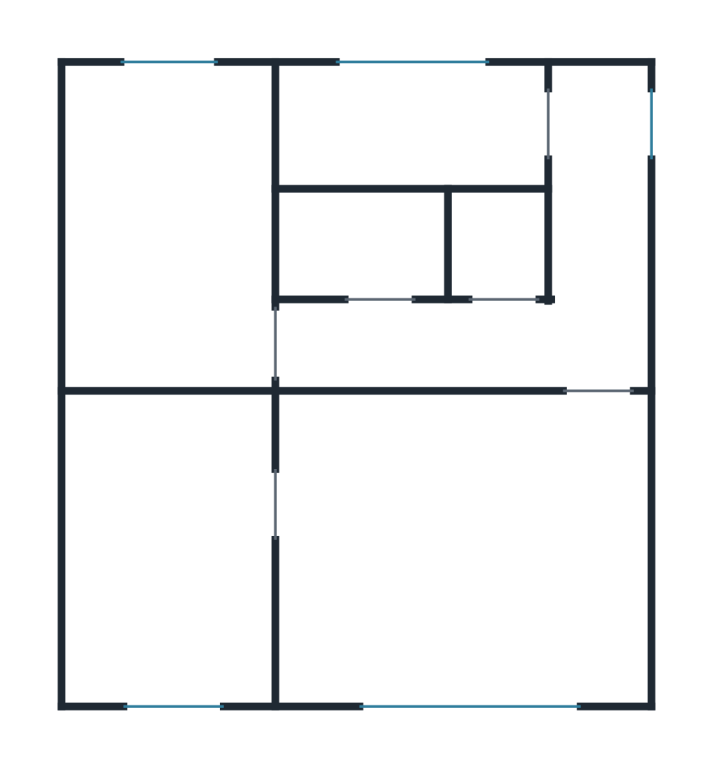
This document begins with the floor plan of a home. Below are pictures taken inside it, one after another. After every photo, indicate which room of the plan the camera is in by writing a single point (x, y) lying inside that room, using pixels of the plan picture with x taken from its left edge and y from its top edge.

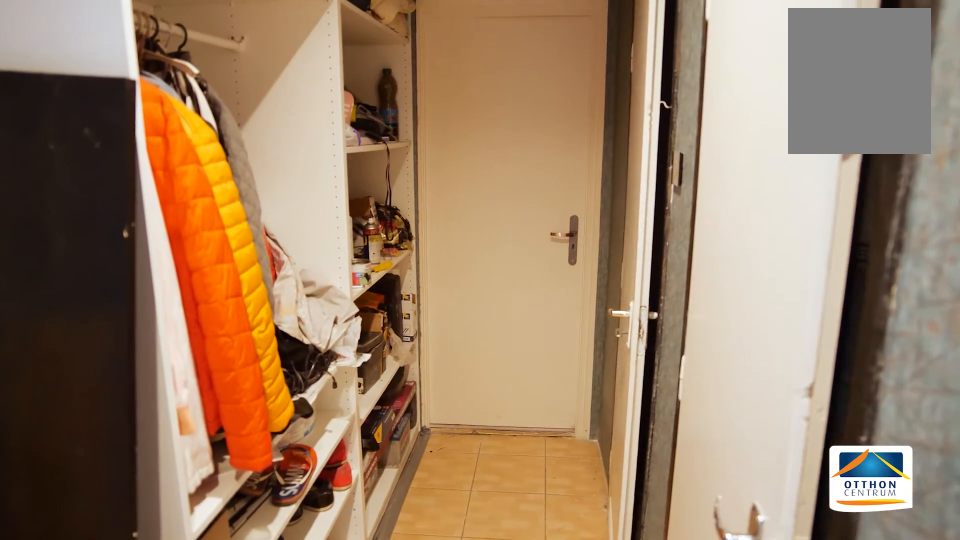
(329, 350)
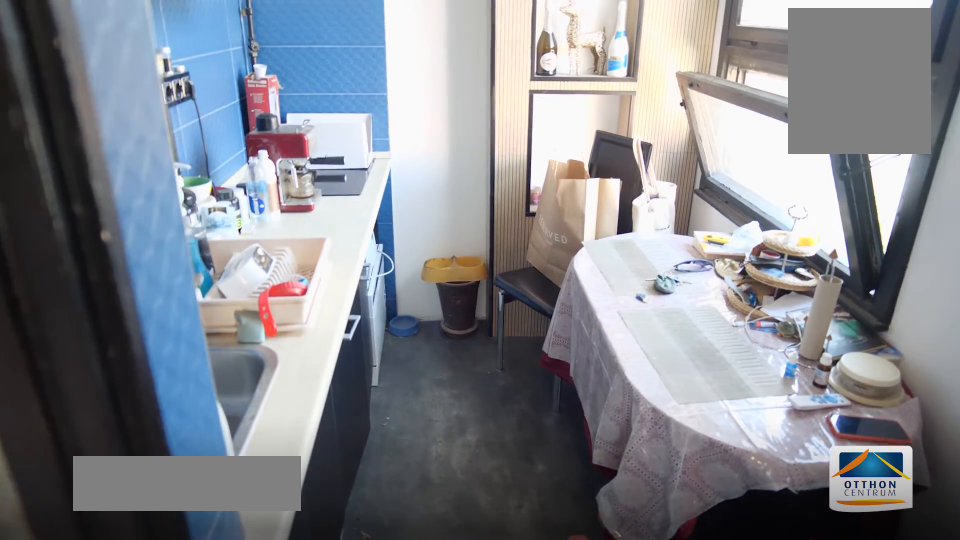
(417, 132)
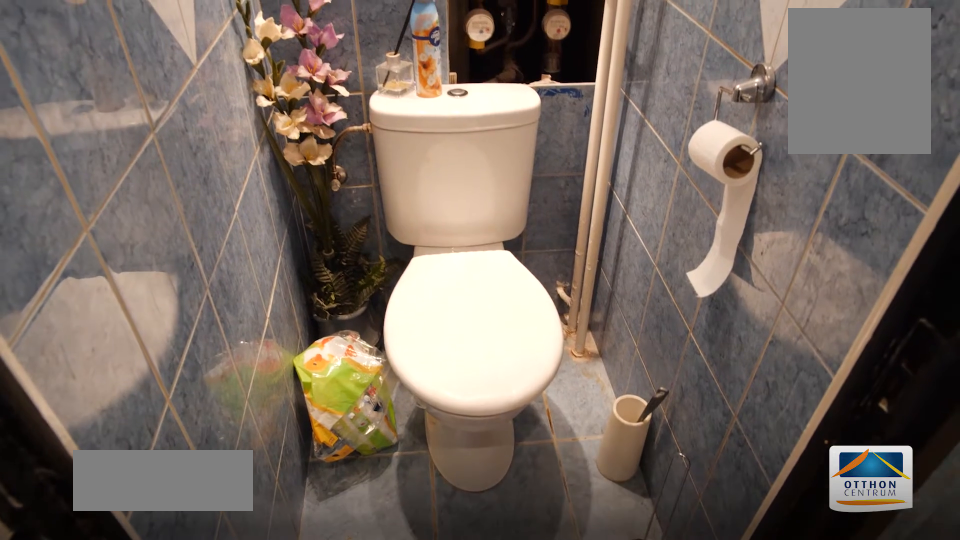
(496, 245)
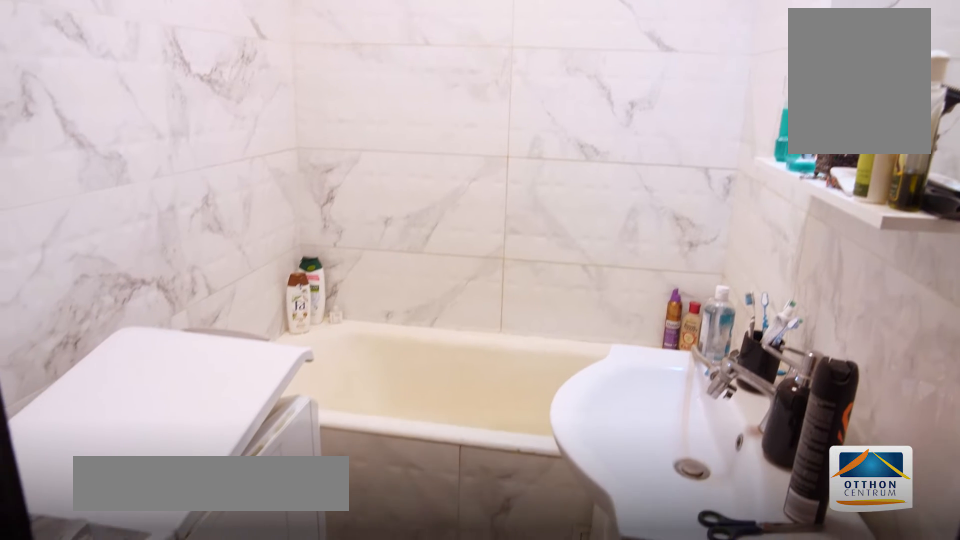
(360, 244)
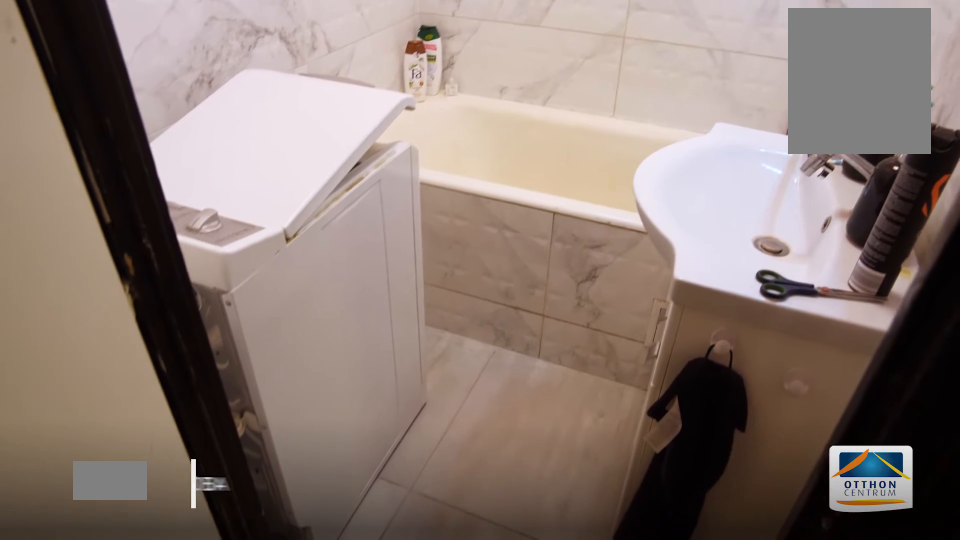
(360, 244)
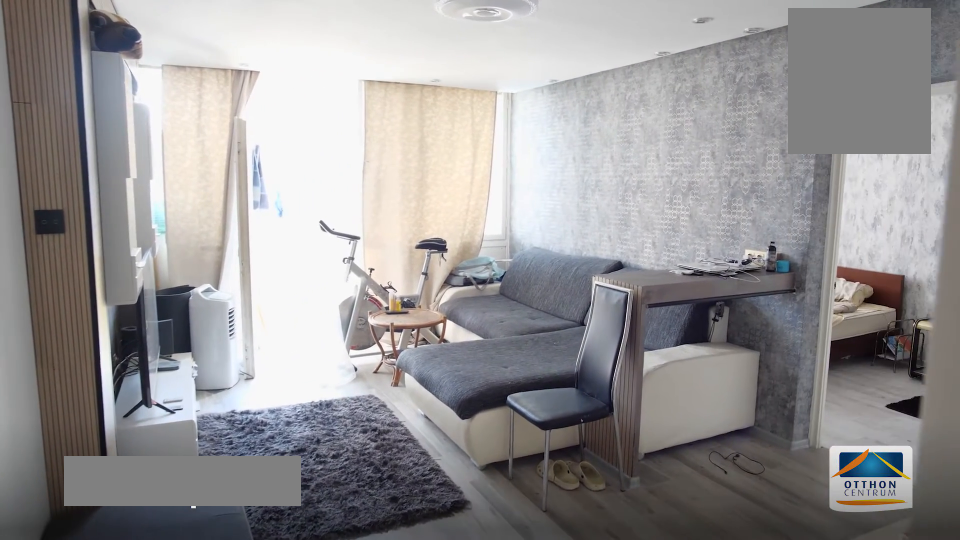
(458, 554)
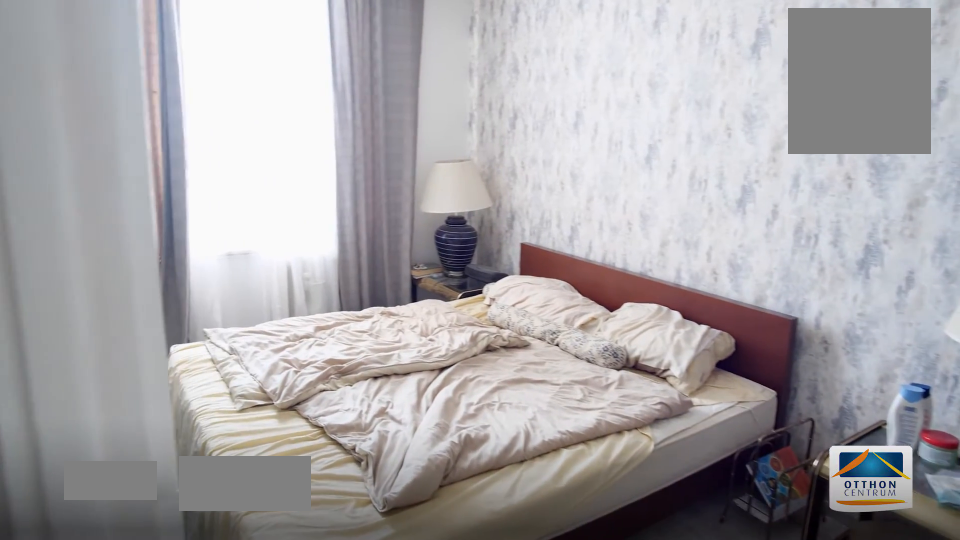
(168, 555)
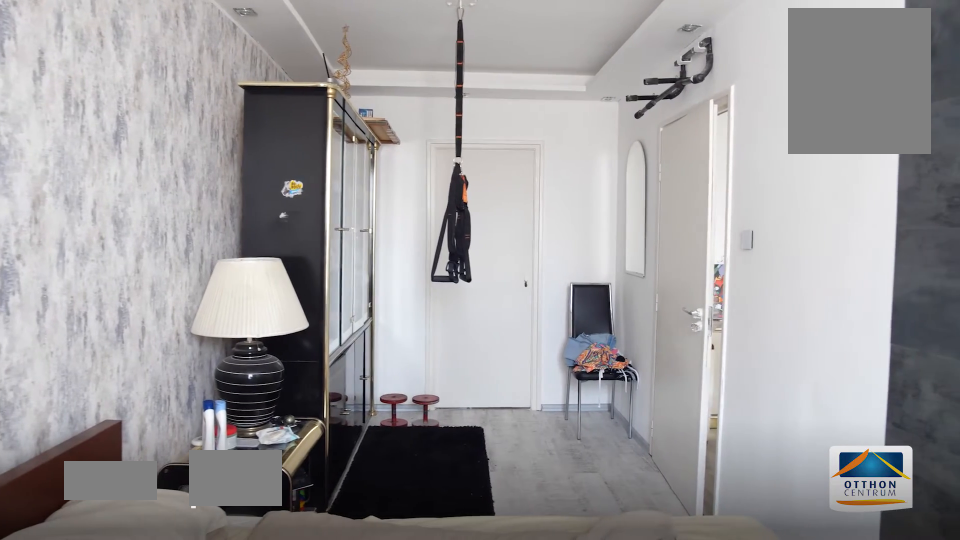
(168, 554)
